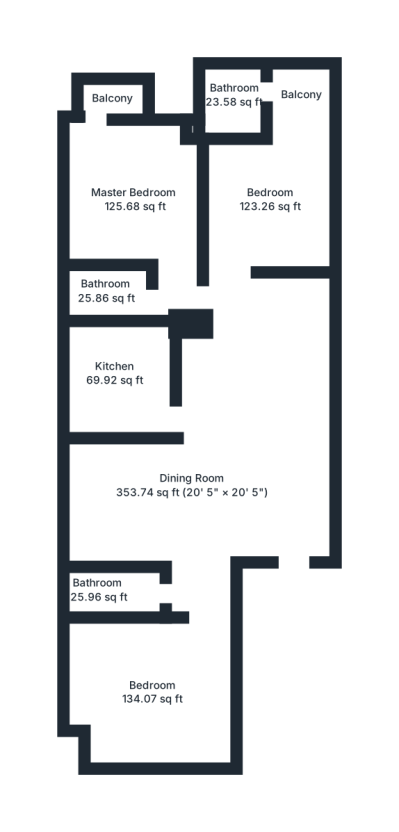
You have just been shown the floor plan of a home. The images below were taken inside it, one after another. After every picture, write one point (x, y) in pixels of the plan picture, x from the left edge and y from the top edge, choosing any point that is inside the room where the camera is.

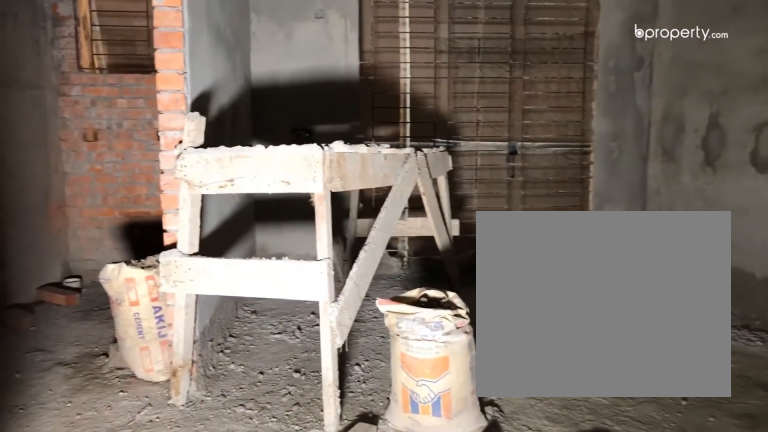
(214, 491)
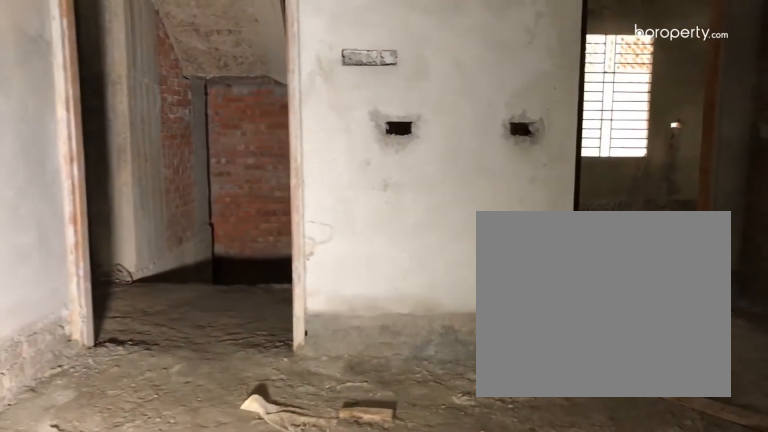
(214, 491)
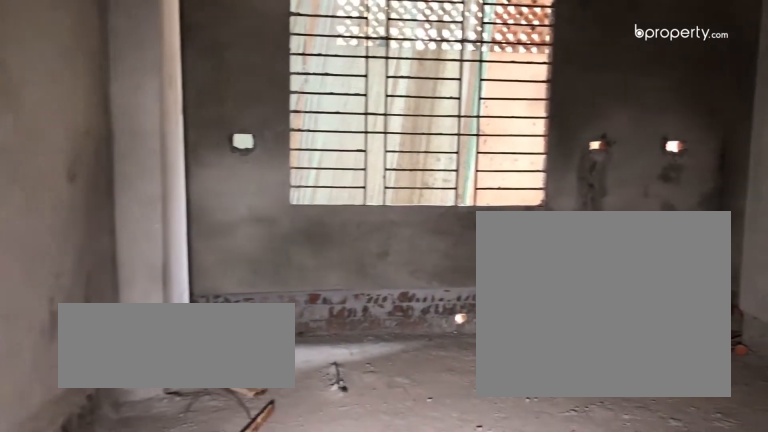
(155, 693)
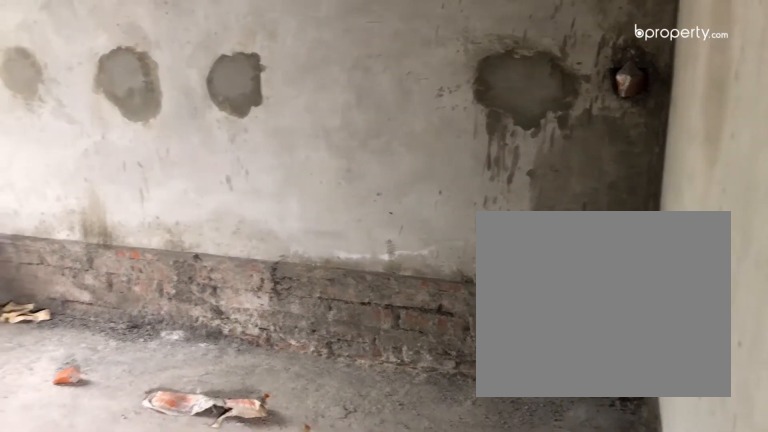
(269, 200)
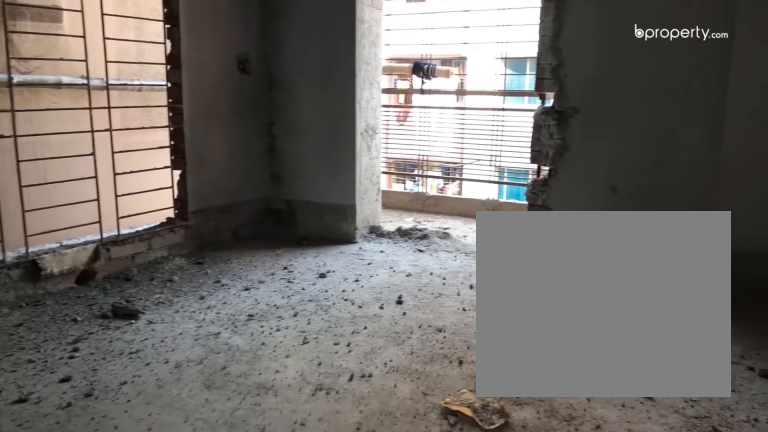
(131, 204)
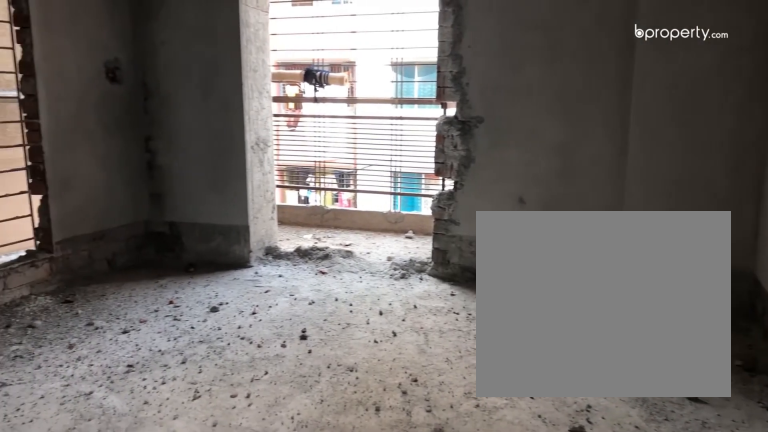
(131, 204)
